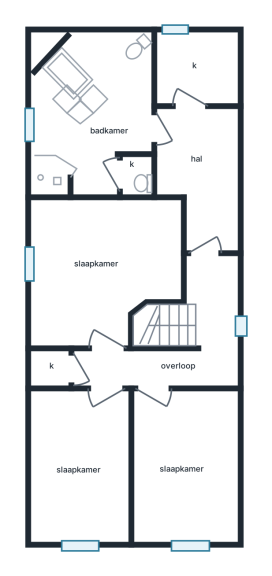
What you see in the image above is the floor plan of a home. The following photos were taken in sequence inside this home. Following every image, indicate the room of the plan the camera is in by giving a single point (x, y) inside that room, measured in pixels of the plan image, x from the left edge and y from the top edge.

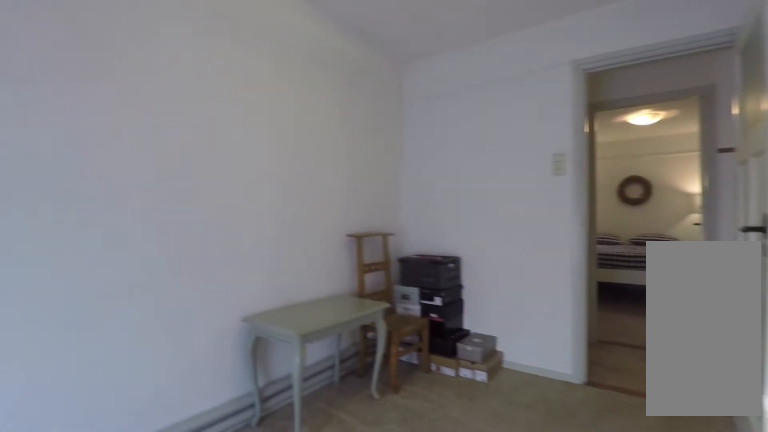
(81, 466)
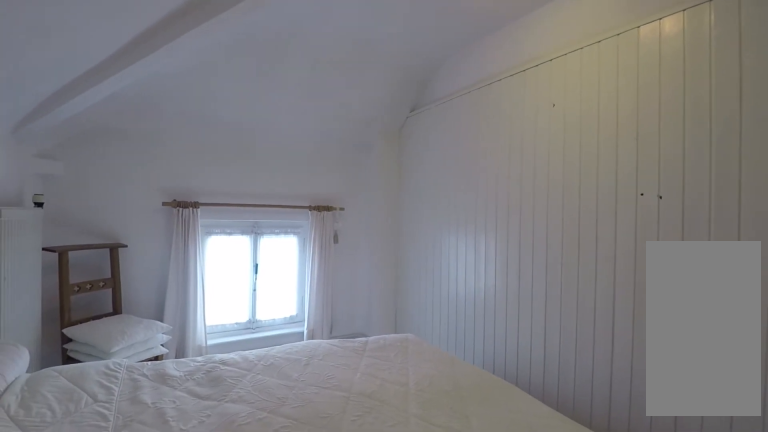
(183, 466)
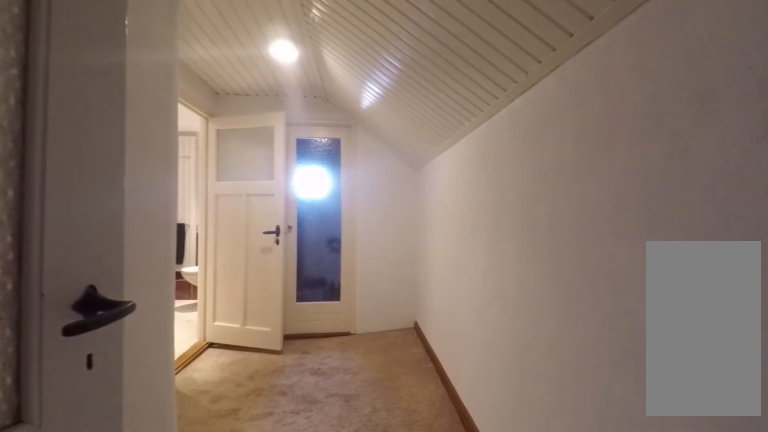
(200, 173)
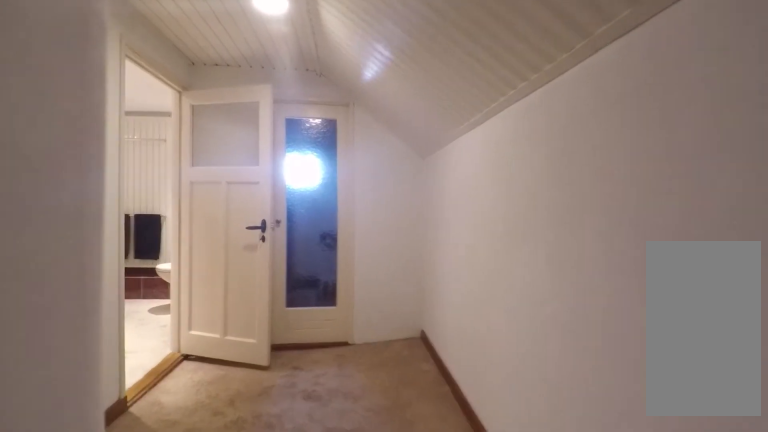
(200, 173)
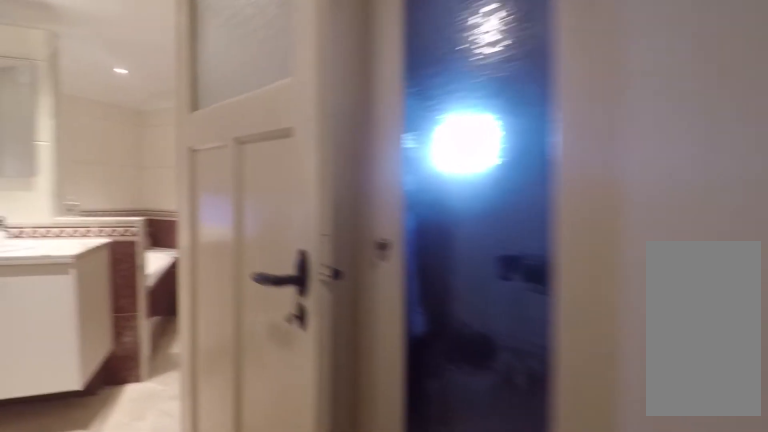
(200, 173)
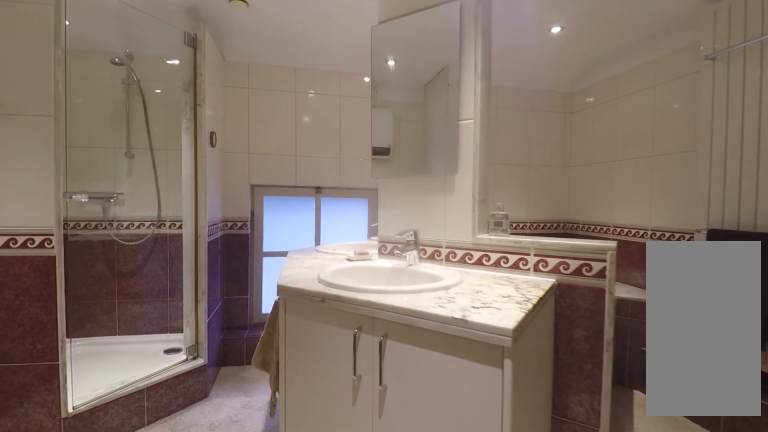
(91, 113)
